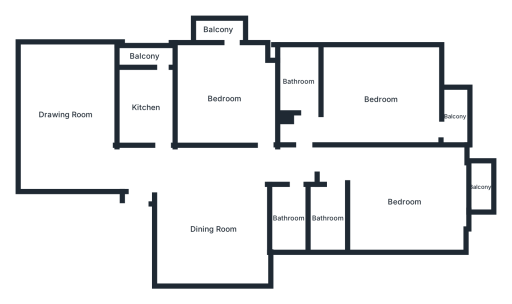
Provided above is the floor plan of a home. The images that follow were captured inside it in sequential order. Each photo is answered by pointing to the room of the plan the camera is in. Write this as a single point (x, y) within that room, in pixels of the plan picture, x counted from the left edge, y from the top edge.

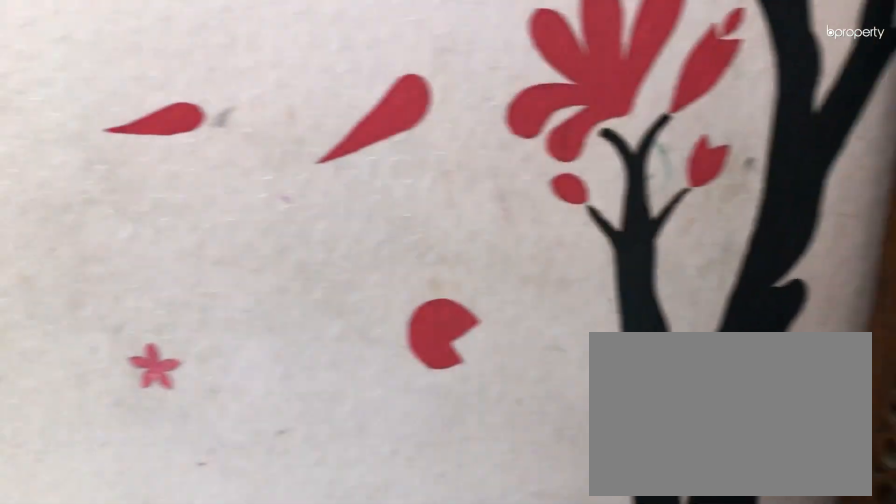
(405, 202)
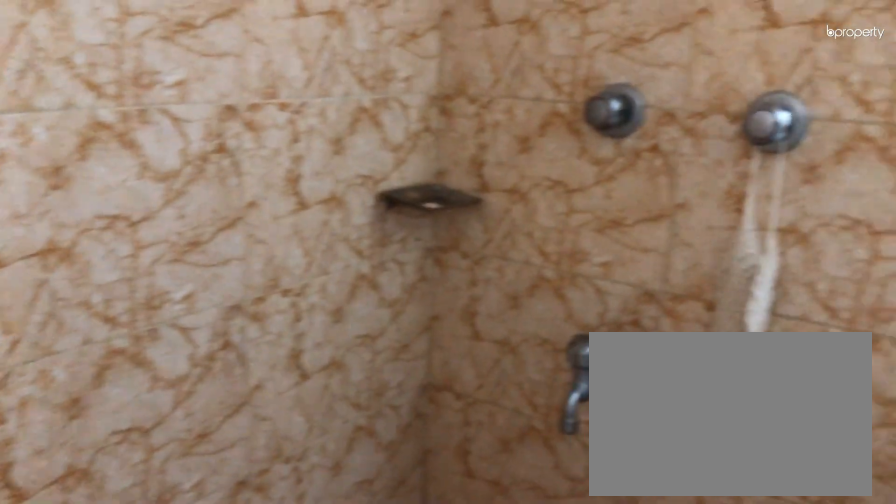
(328, 217)
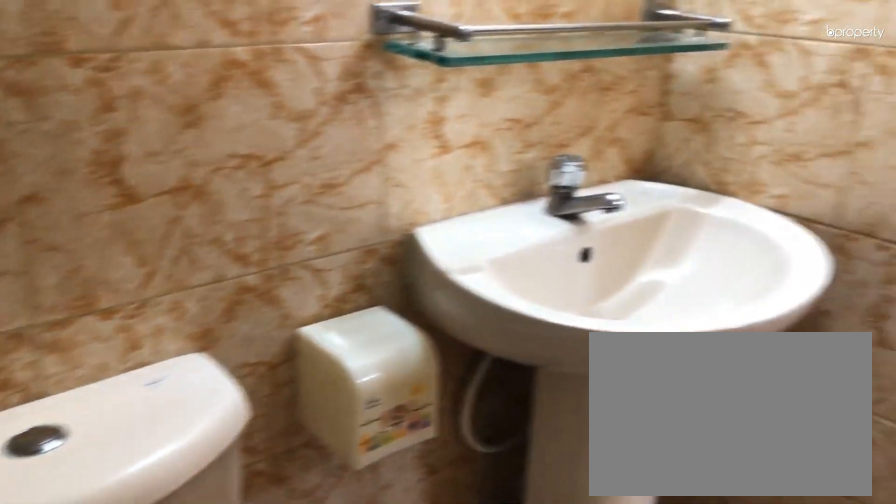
(328, 217)
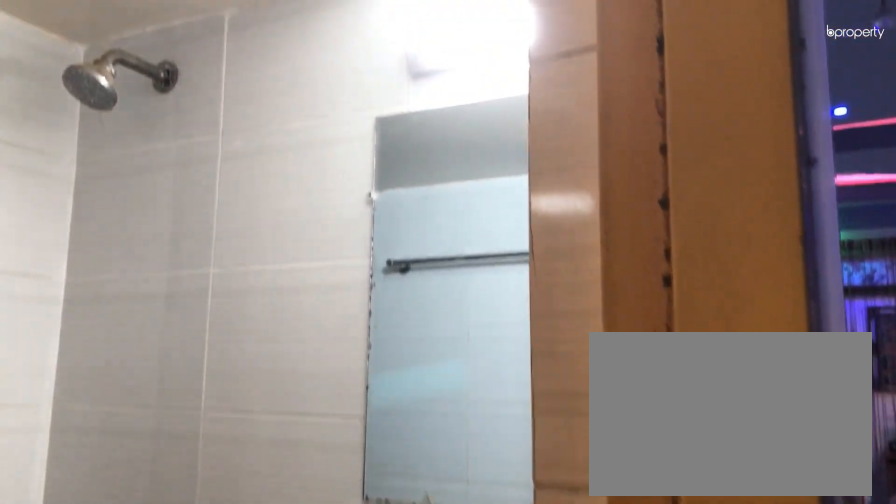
(289, 218)
